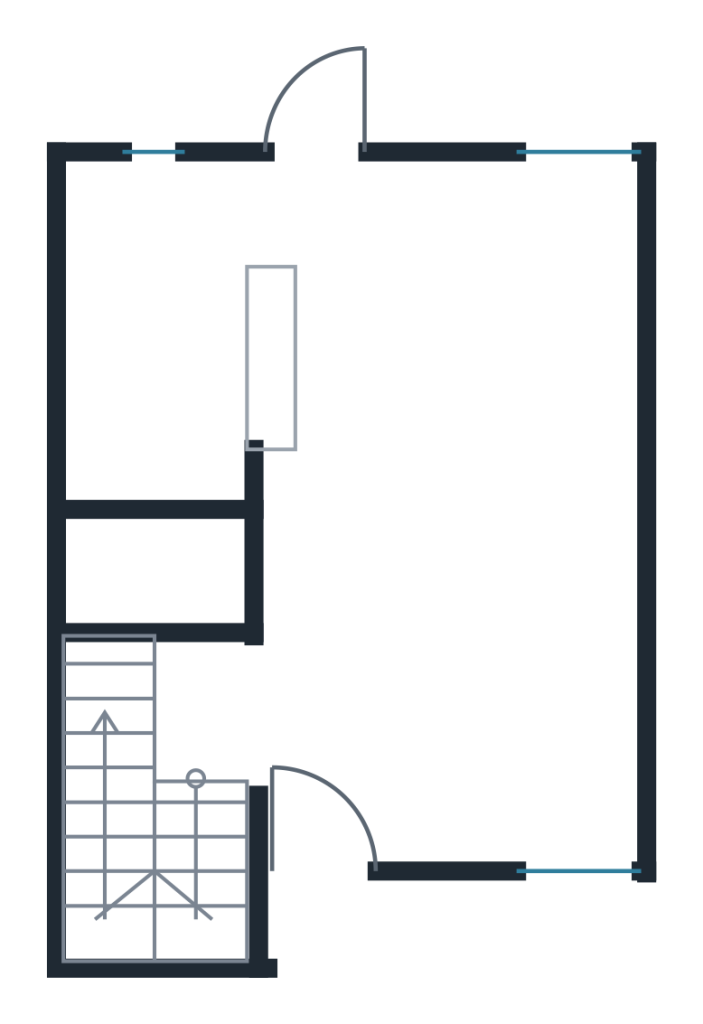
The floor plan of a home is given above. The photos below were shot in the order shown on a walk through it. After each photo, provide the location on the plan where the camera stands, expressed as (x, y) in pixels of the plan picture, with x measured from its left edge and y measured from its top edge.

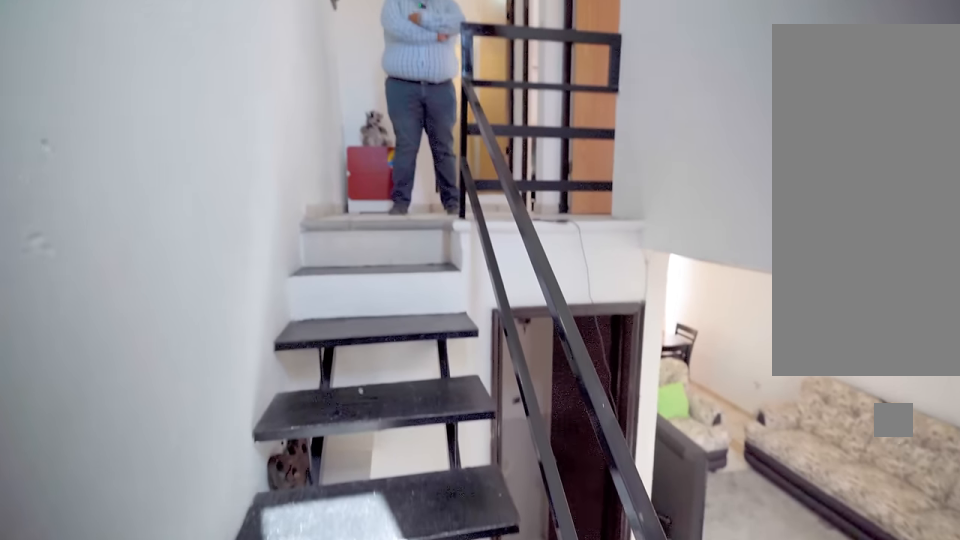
(122, 888)
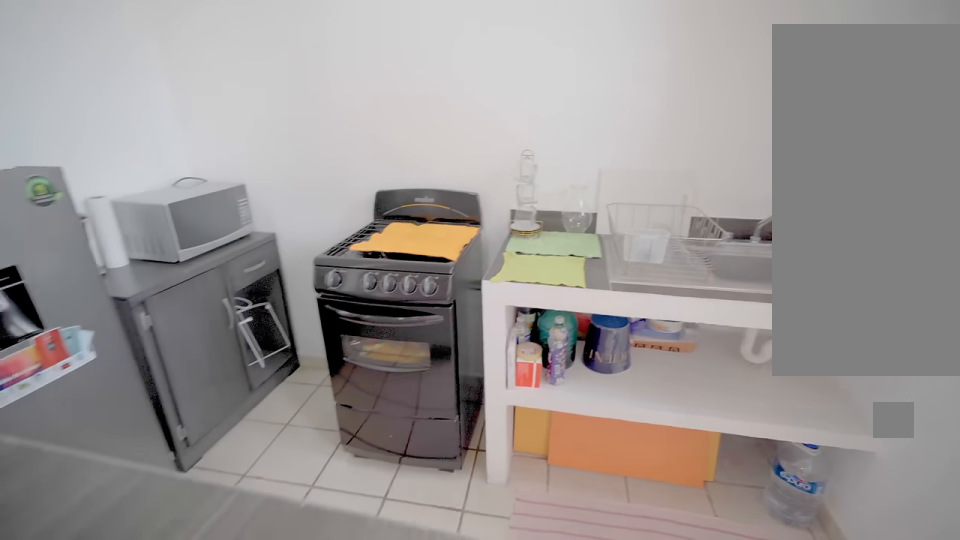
(313, 232)
